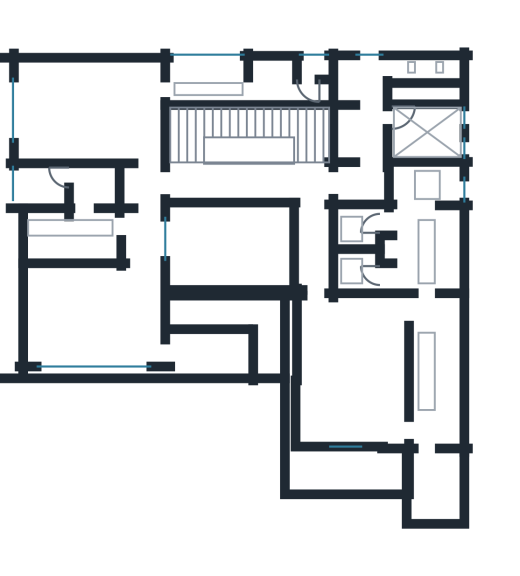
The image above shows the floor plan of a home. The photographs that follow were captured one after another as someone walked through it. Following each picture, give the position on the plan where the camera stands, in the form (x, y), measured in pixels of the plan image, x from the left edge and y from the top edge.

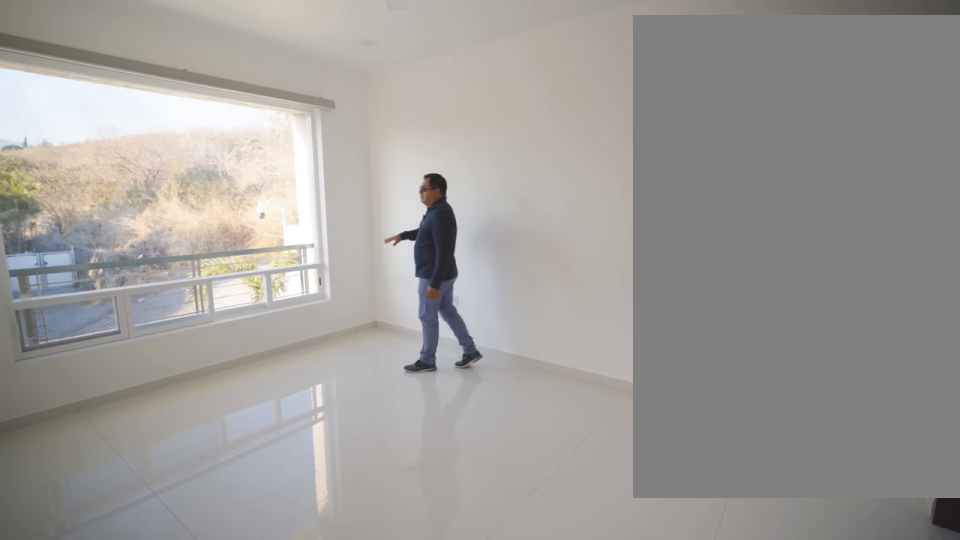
(145, 138)
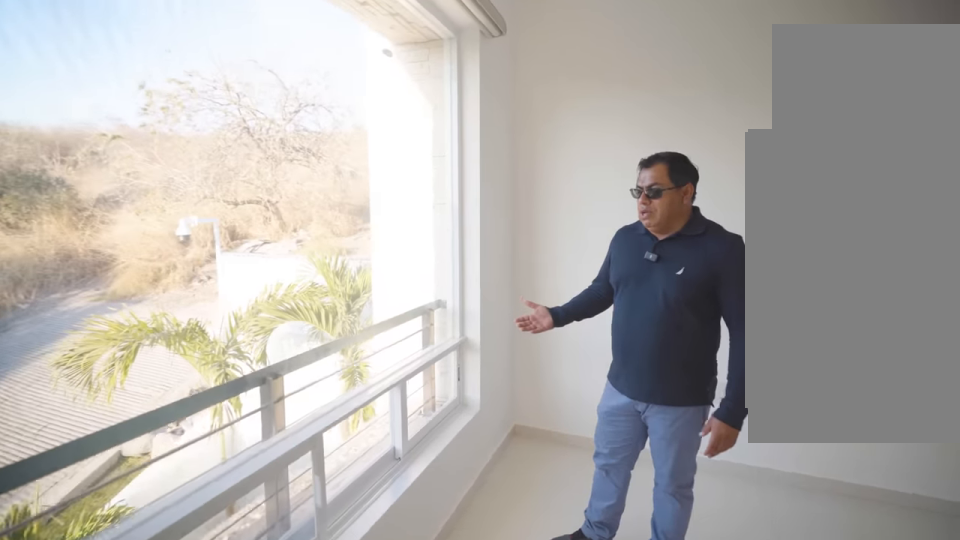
(47, 118)
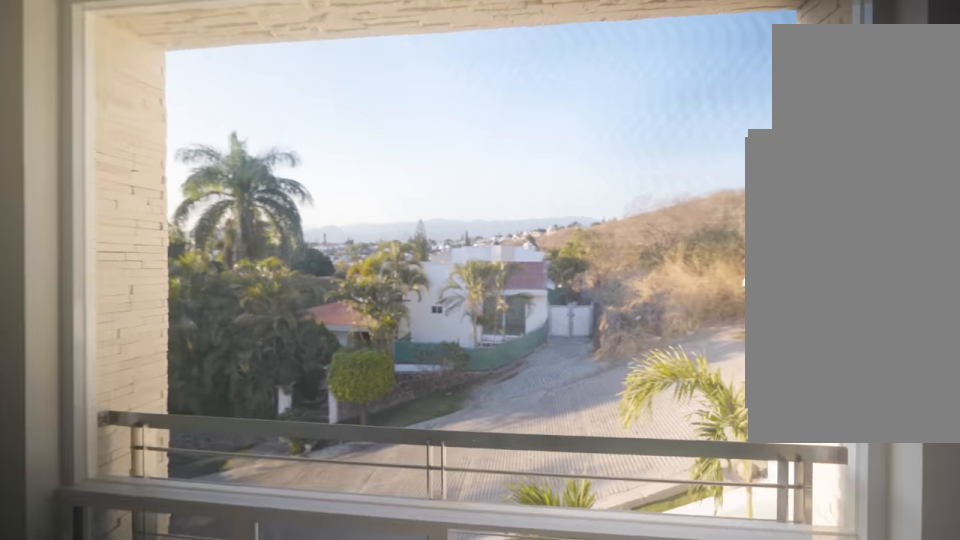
(82, 121)
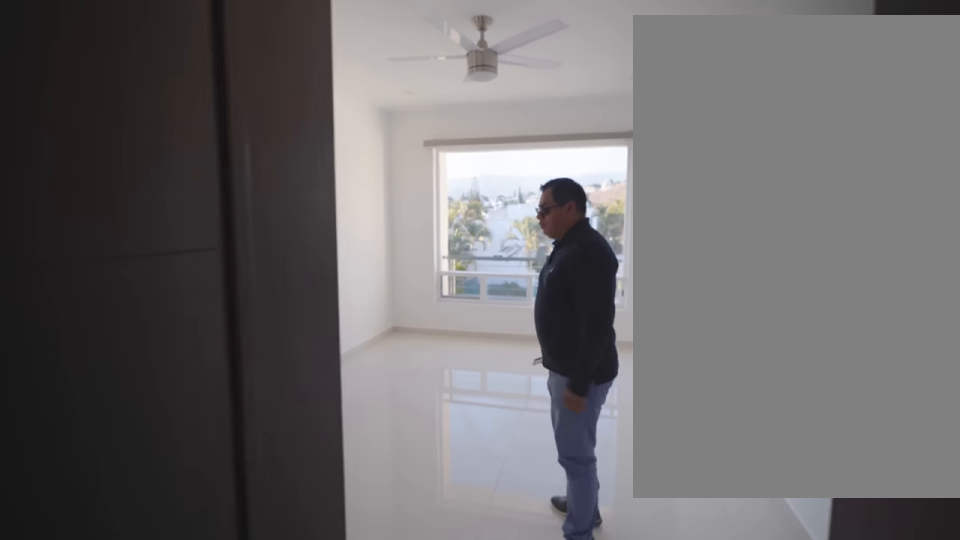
(137, 90)
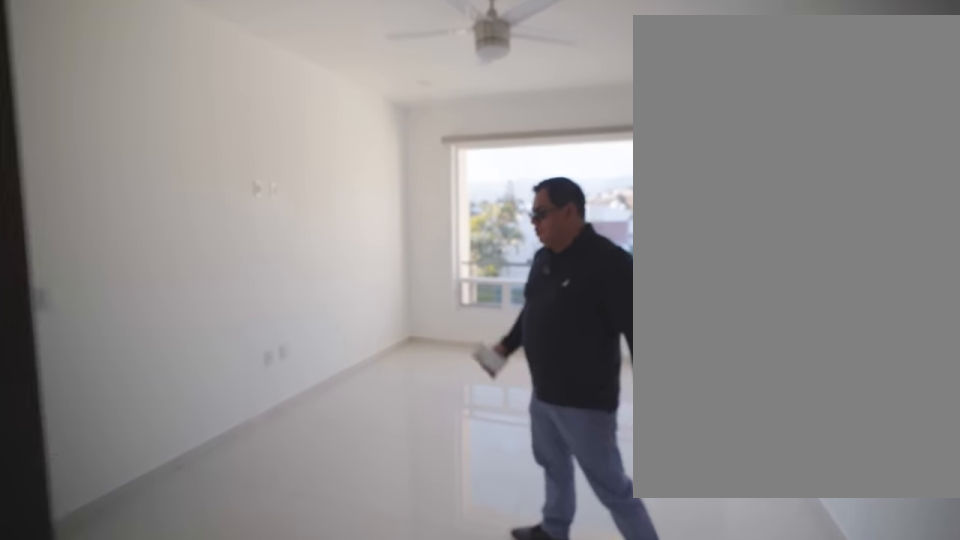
(140, 104)
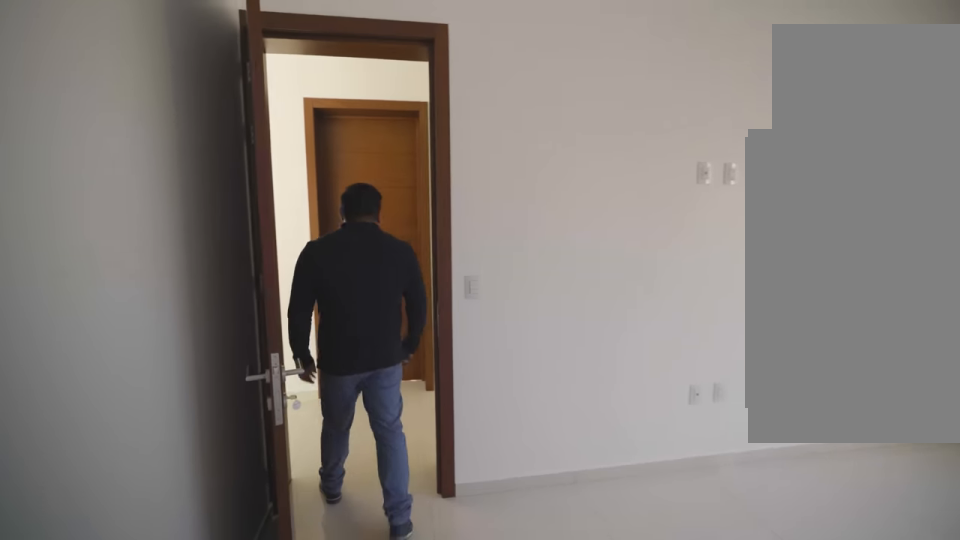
(148, 146)
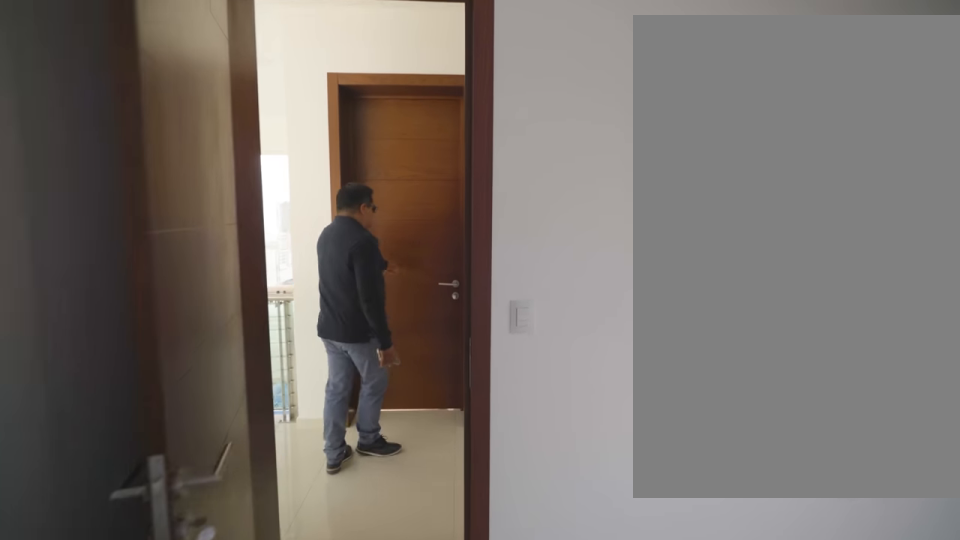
(151, 175)
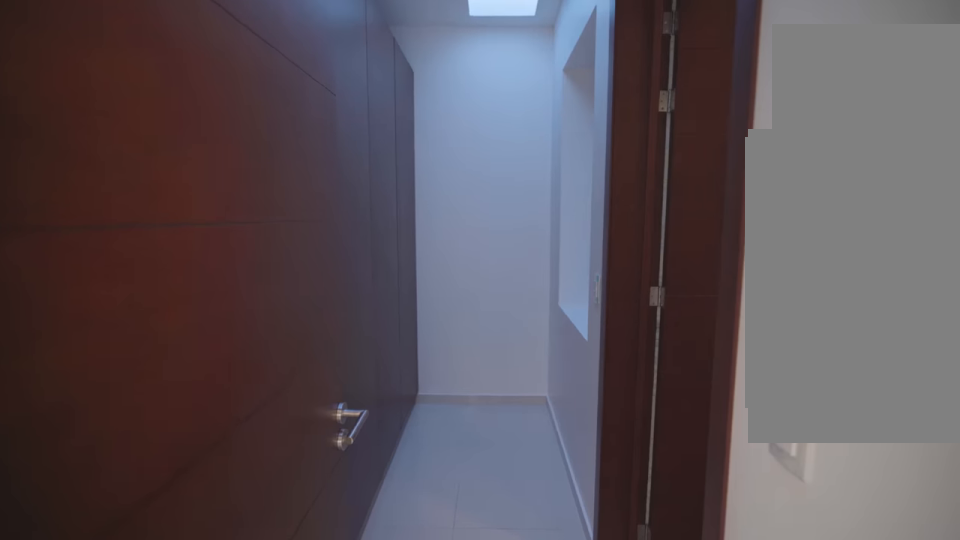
(124, 226)
